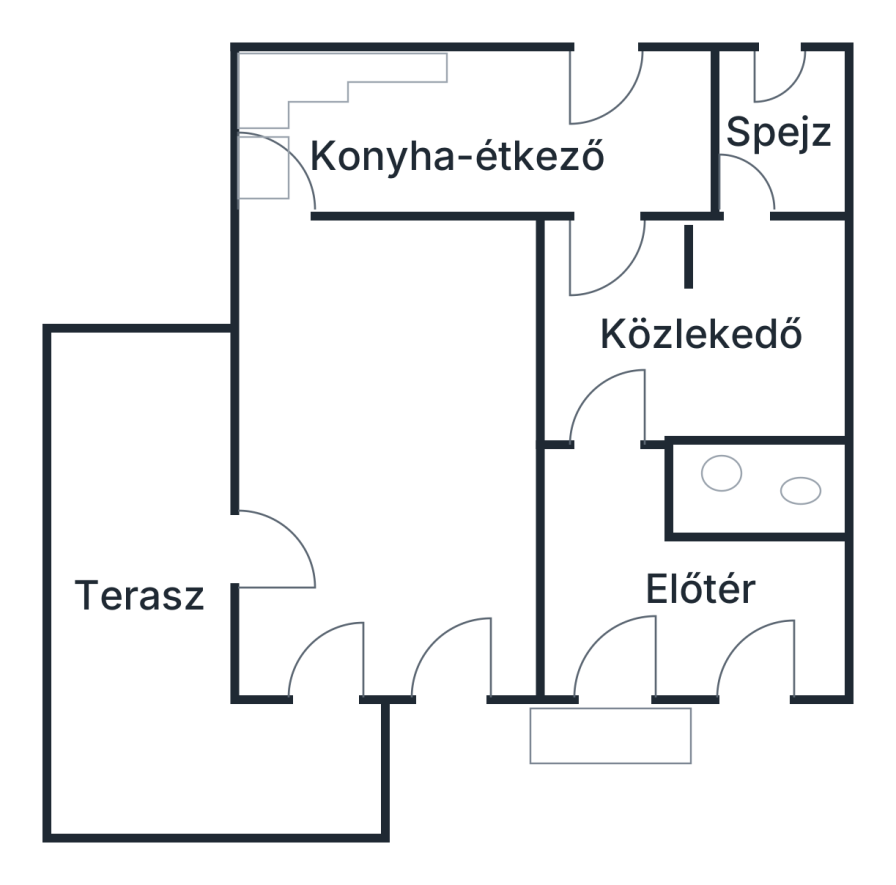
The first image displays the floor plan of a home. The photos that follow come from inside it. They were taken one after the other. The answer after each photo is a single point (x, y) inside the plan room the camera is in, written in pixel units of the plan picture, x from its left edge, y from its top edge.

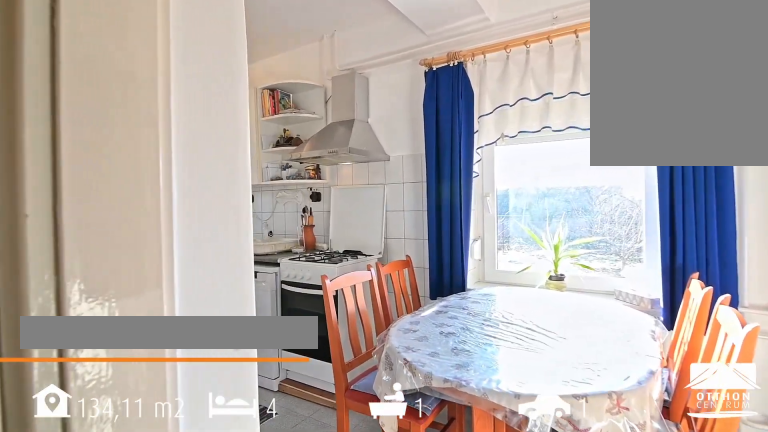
(456, 137)
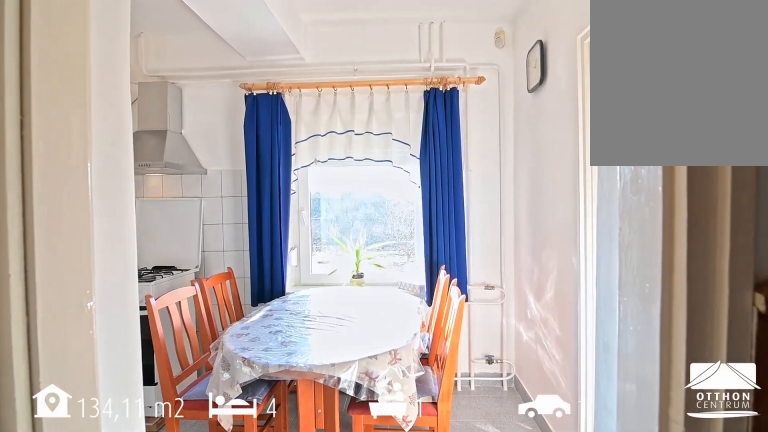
(456, 136)
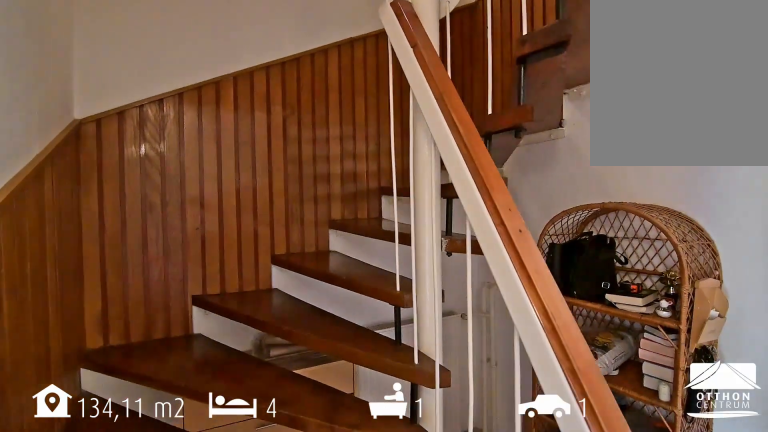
(709, 337)
